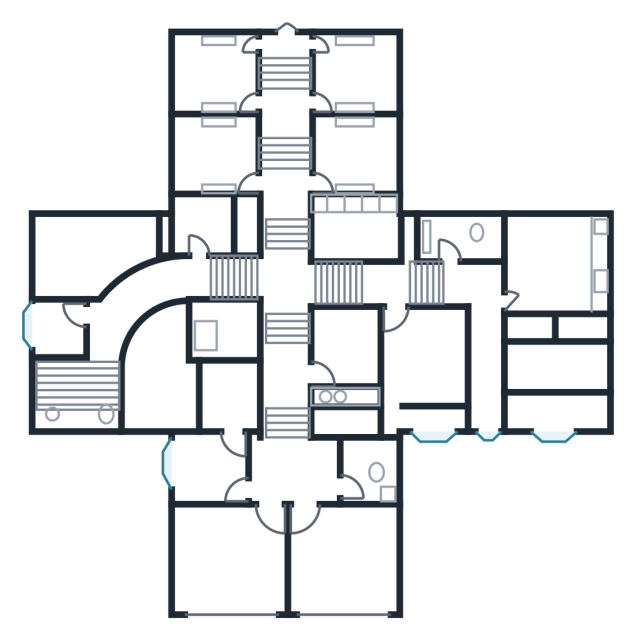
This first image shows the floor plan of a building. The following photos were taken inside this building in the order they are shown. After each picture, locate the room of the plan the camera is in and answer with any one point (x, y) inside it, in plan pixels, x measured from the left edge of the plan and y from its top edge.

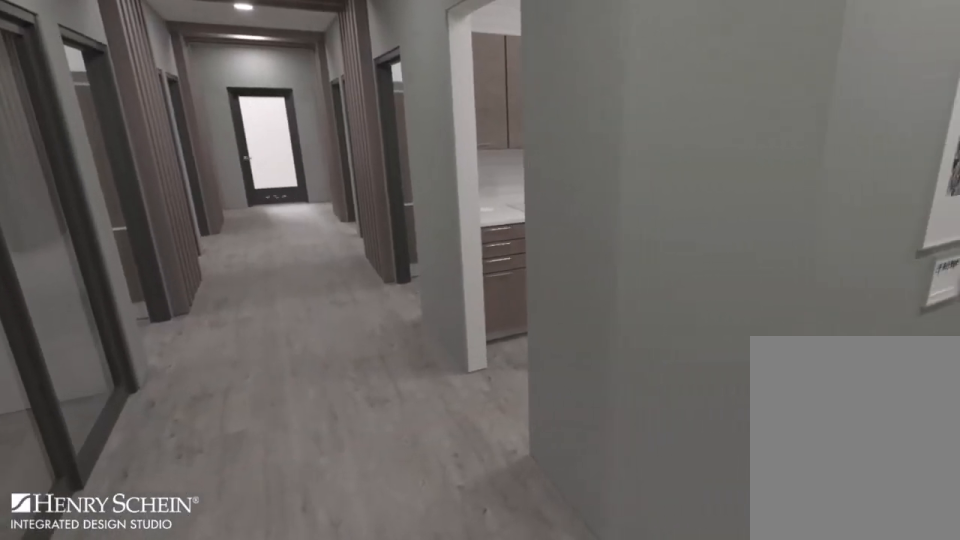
(287, 282)
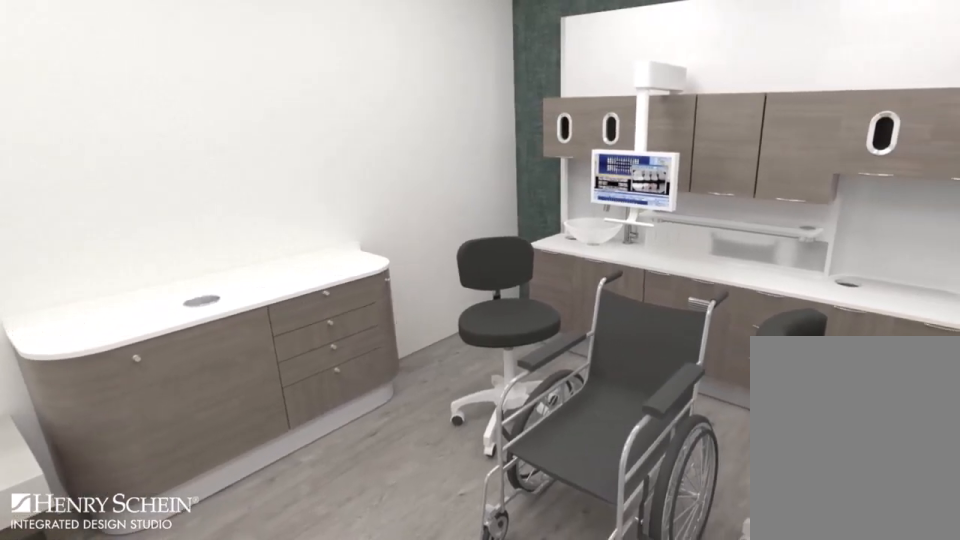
(413, 342)
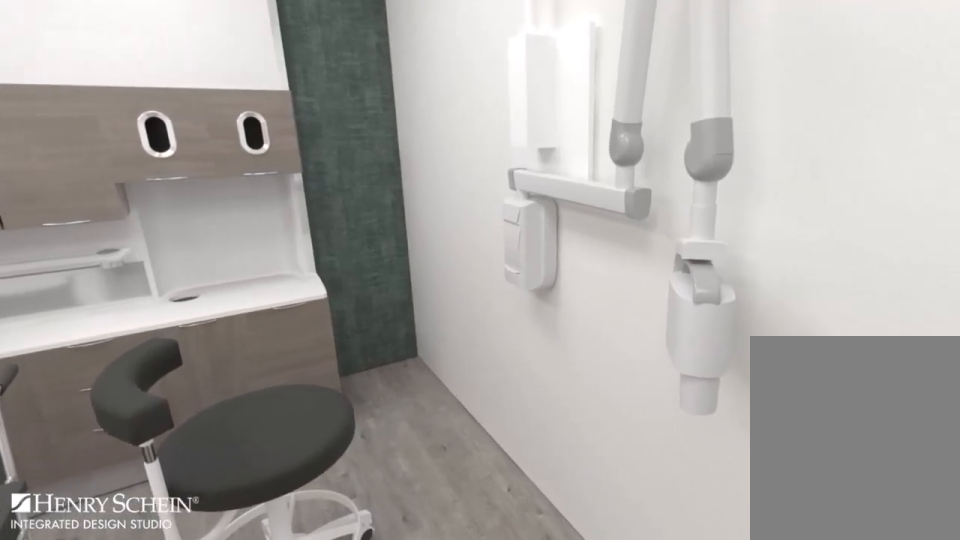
(413, 342)
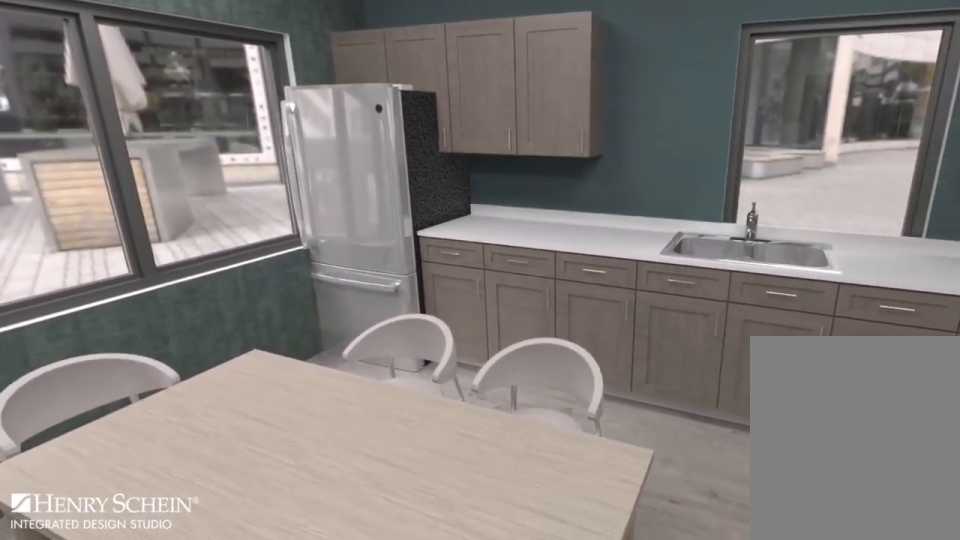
(545, 265)
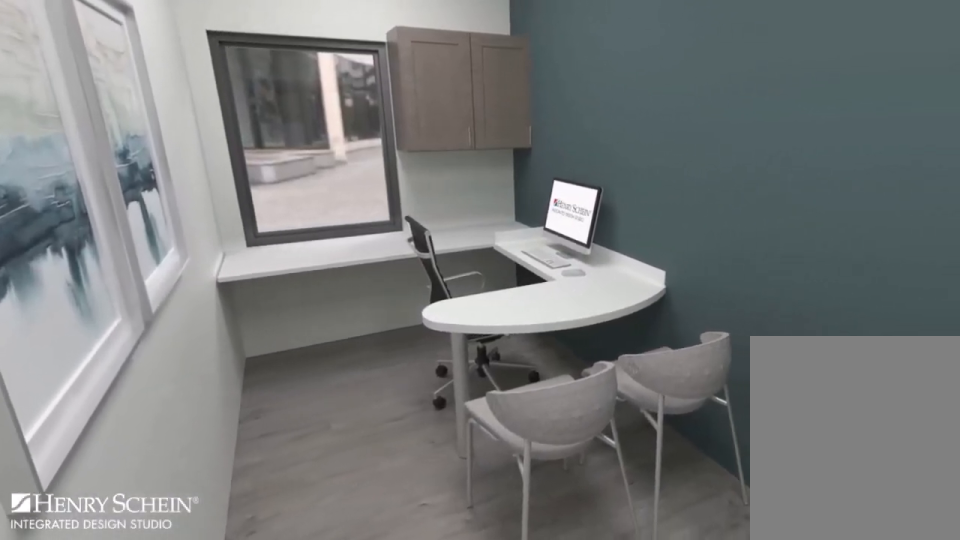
(552, 354)
